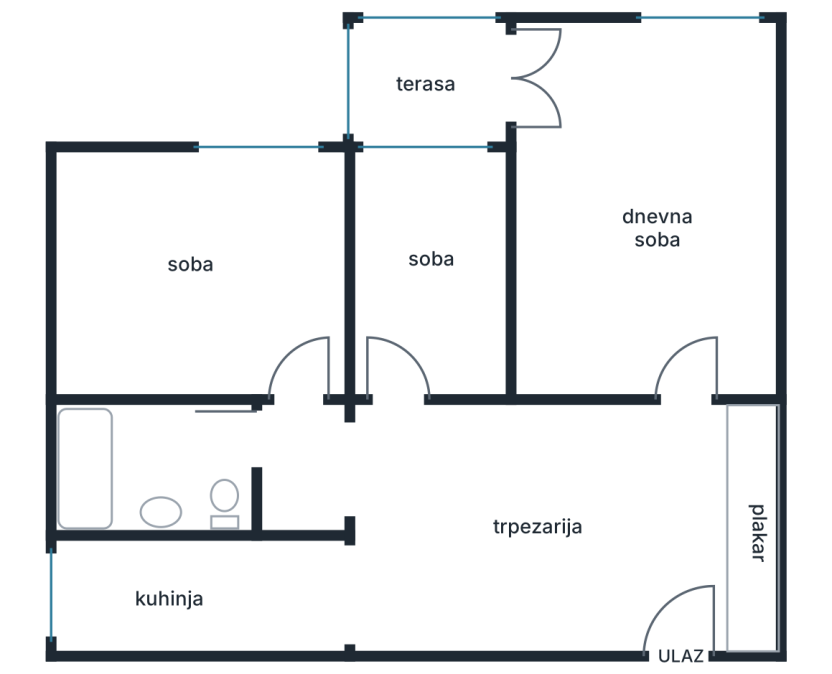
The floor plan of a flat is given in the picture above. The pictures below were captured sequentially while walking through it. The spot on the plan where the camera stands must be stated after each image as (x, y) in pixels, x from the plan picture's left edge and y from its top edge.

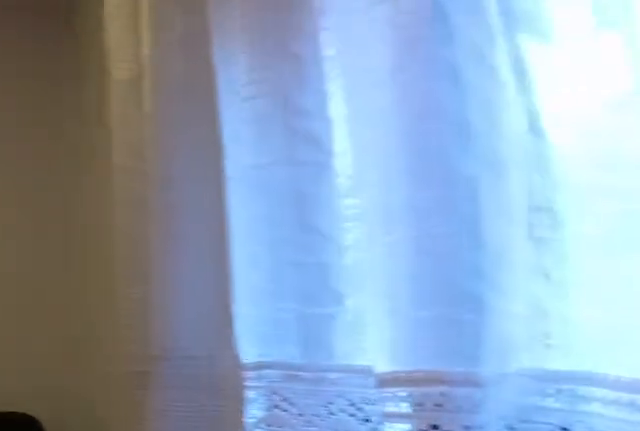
(305, 175)
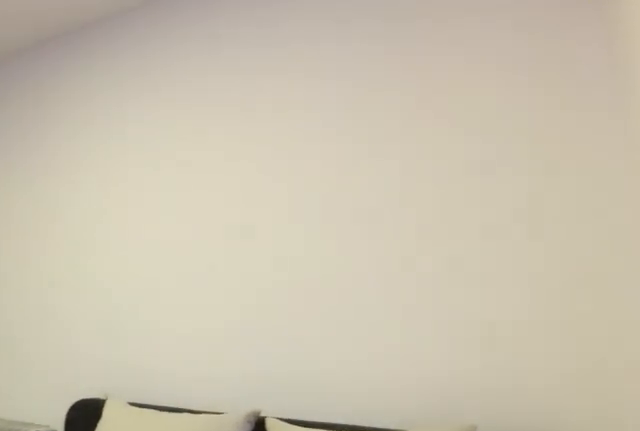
(247, 174)
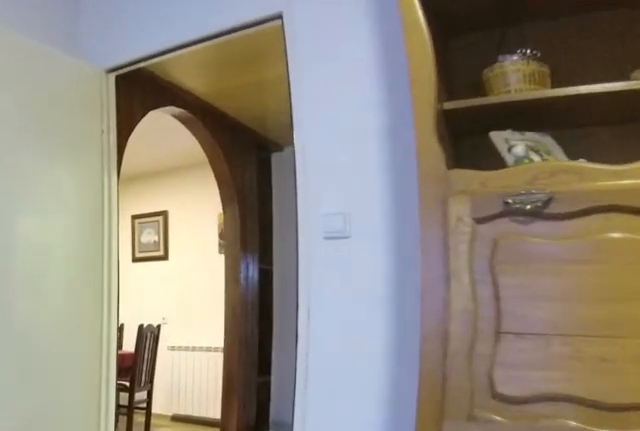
(254, 274)
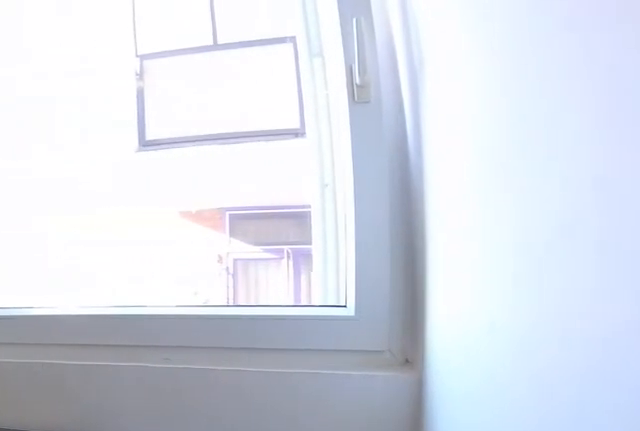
(166, 590)
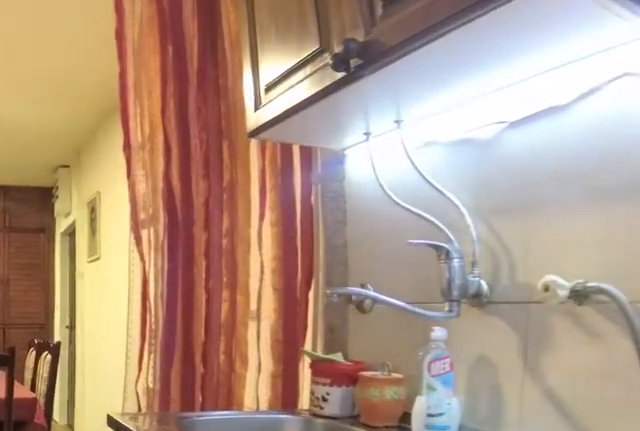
(247, 590)
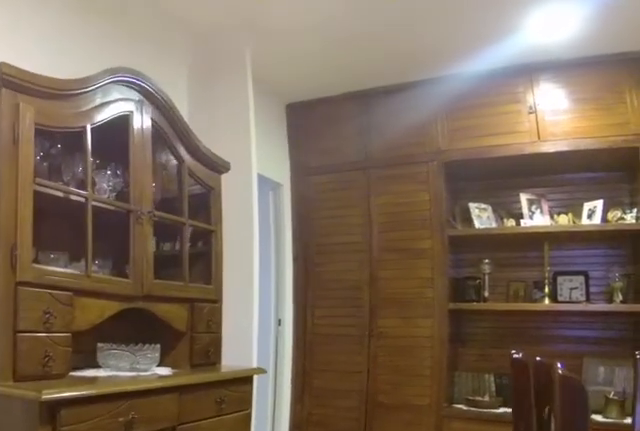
(422, 547)
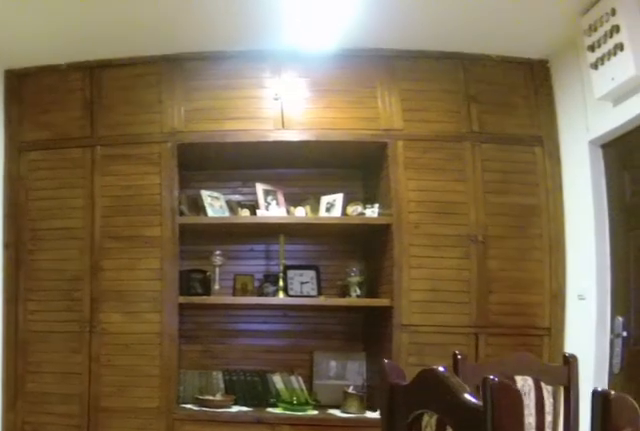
(510, 531)
